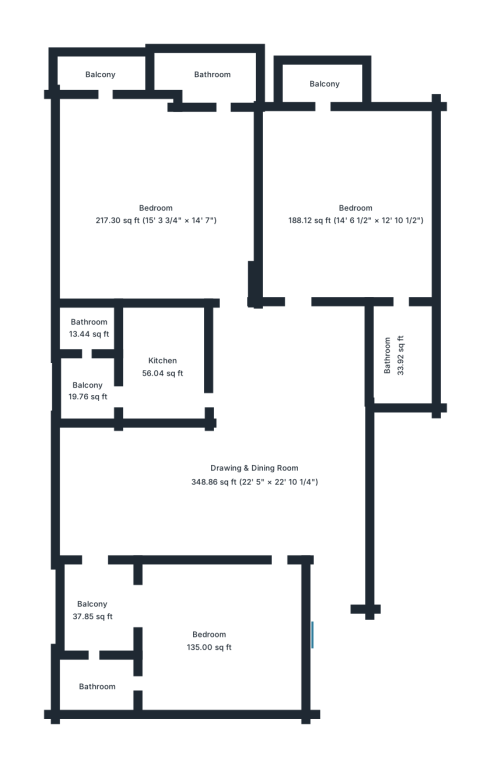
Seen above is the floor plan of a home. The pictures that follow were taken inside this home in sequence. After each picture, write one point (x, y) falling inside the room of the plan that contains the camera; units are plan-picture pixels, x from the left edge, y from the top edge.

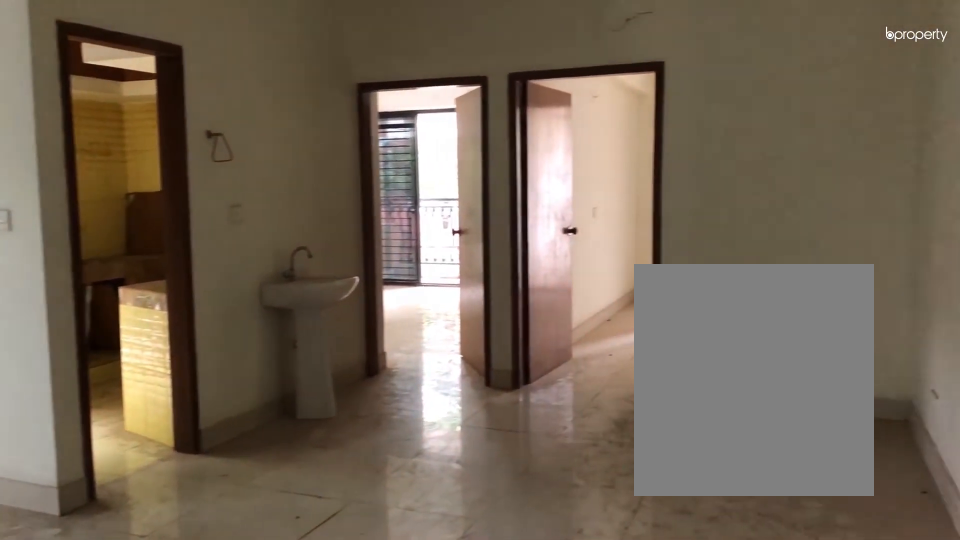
(255, 476)
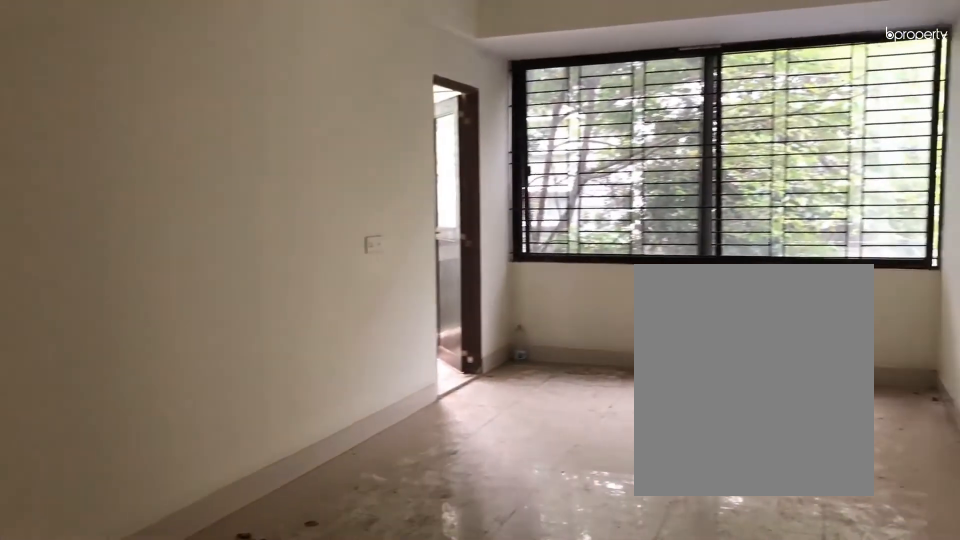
(255, 477)
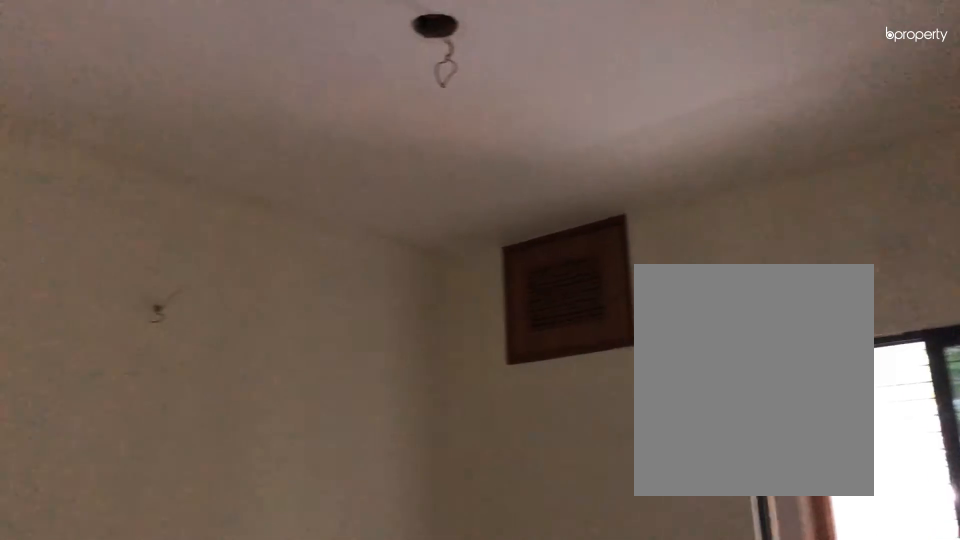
(204, 644)
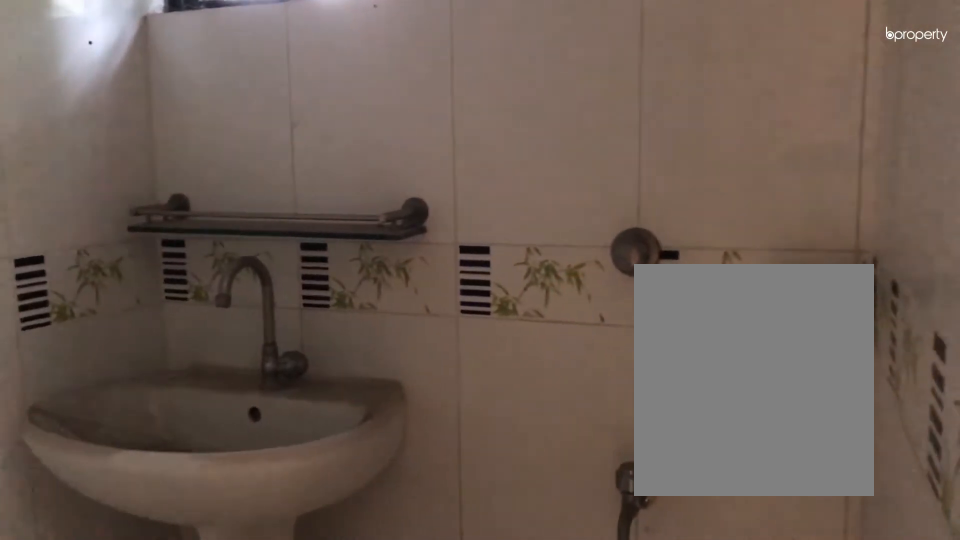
(101, 682)
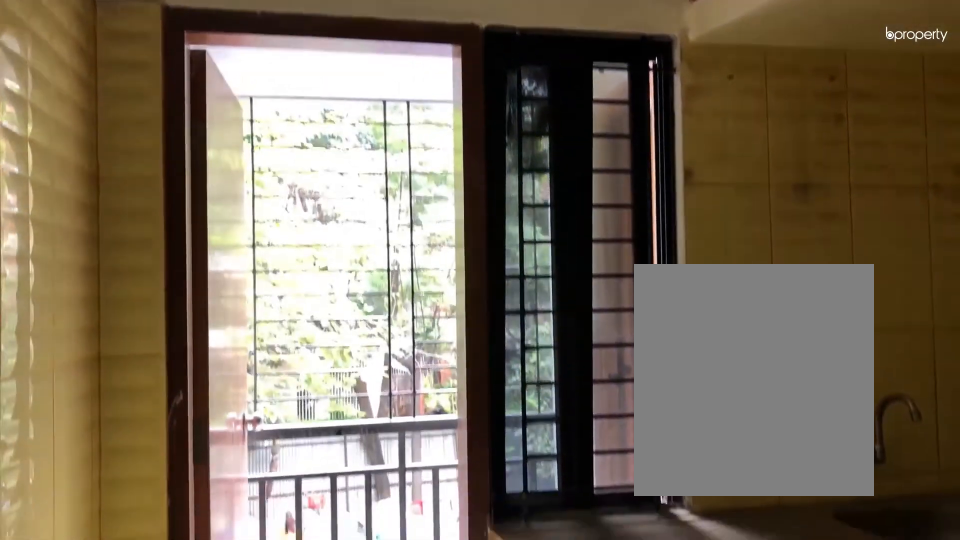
(161, 357)
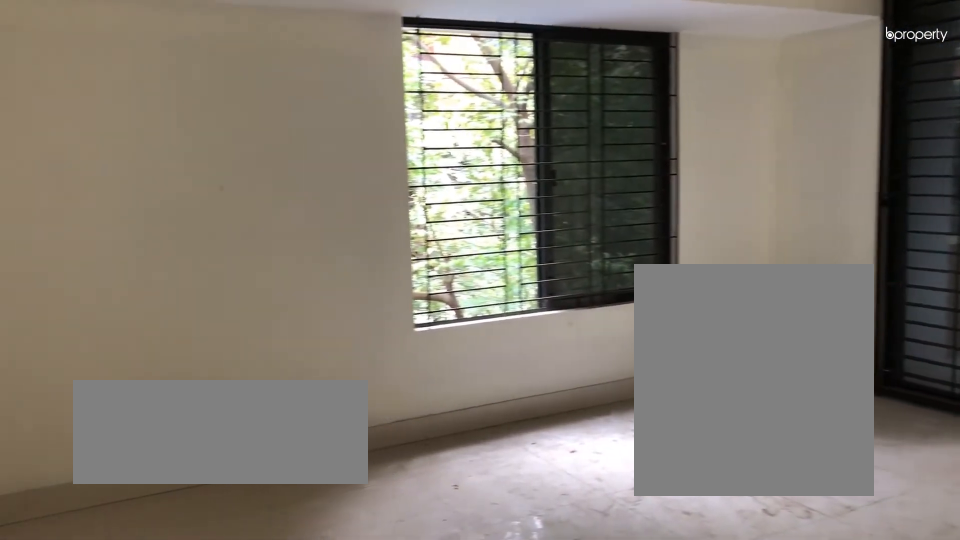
(154, 212)
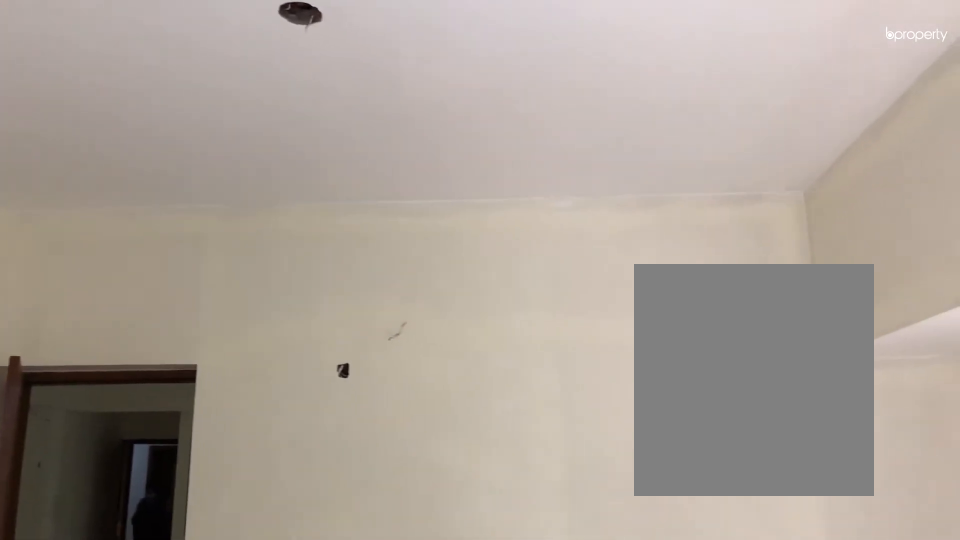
(154, 212)
